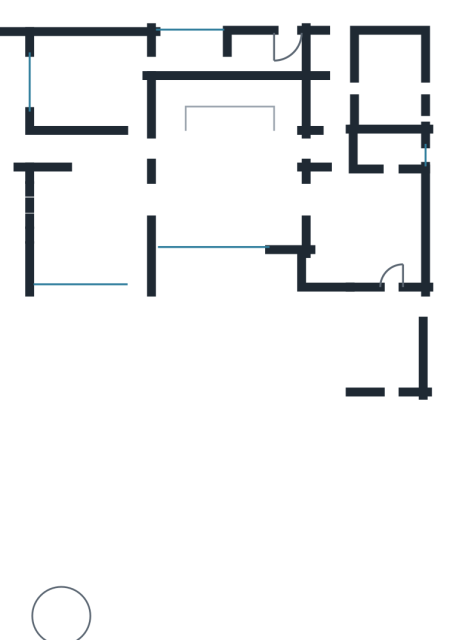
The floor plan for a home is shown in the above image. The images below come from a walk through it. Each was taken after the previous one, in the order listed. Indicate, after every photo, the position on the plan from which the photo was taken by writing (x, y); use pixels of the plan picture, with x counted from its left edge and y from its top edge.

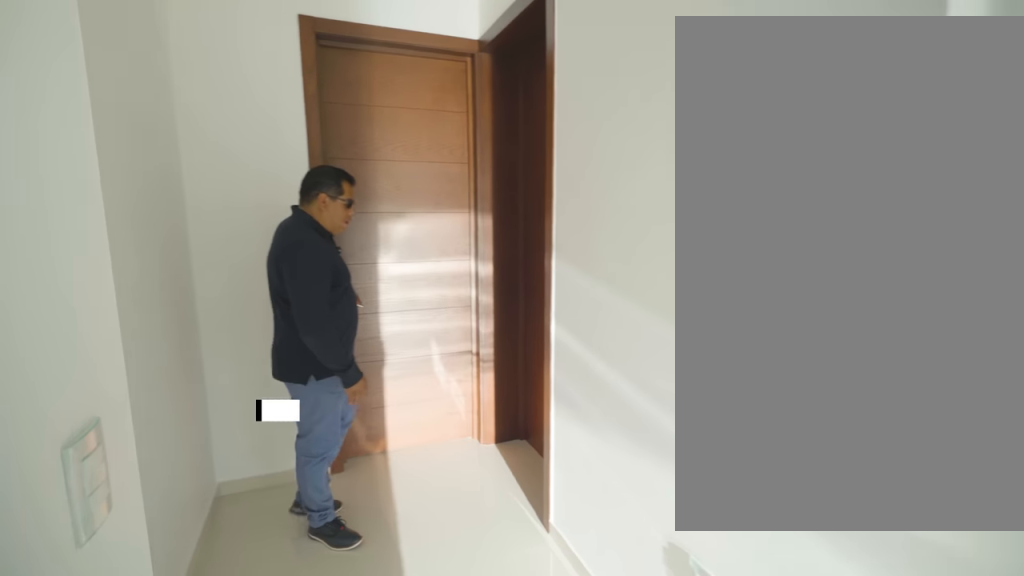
(336, 127)
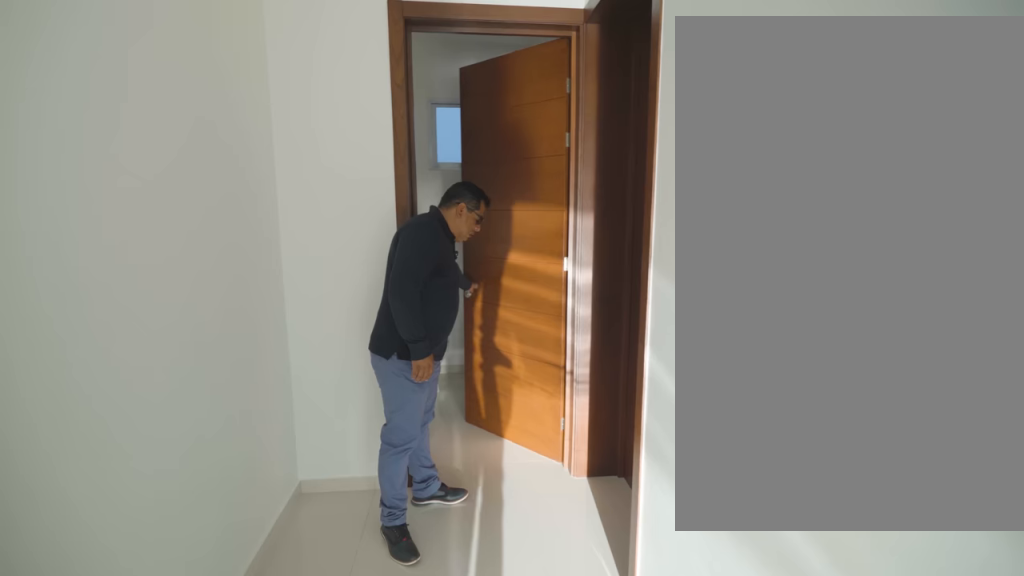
(333, 127)
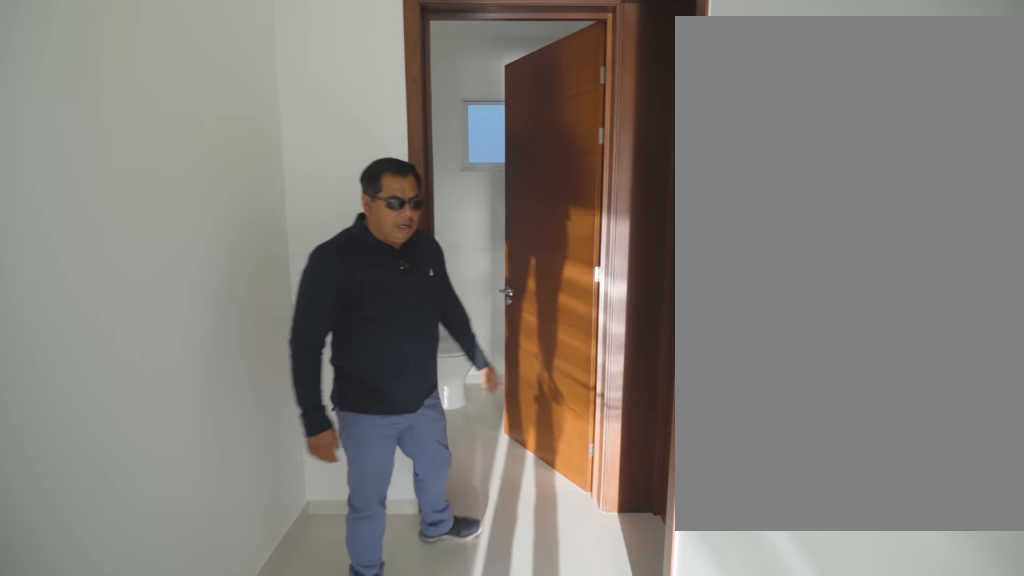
(333, 115)
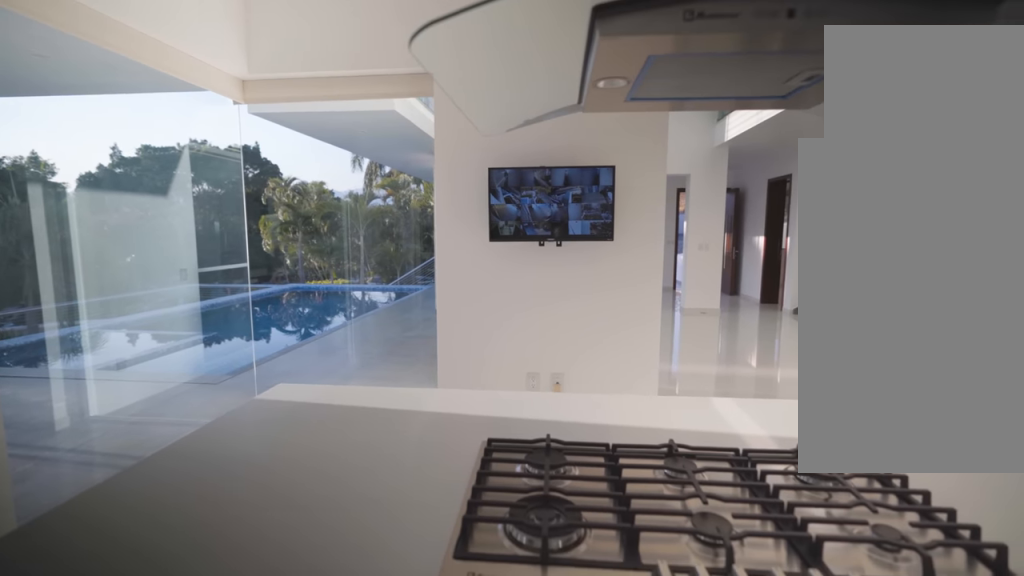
(389, 231)
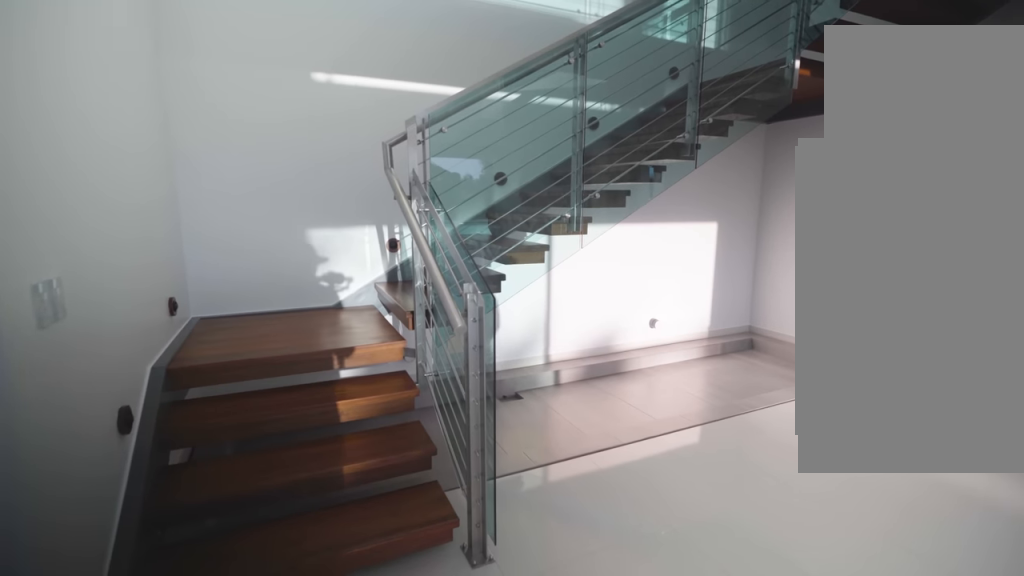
(172, 136)
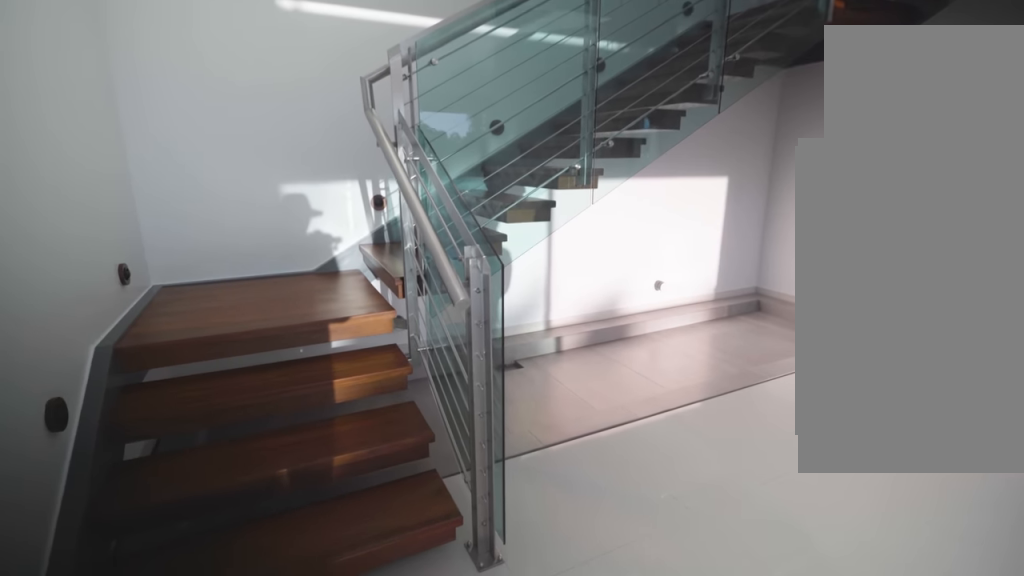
(173, 132)
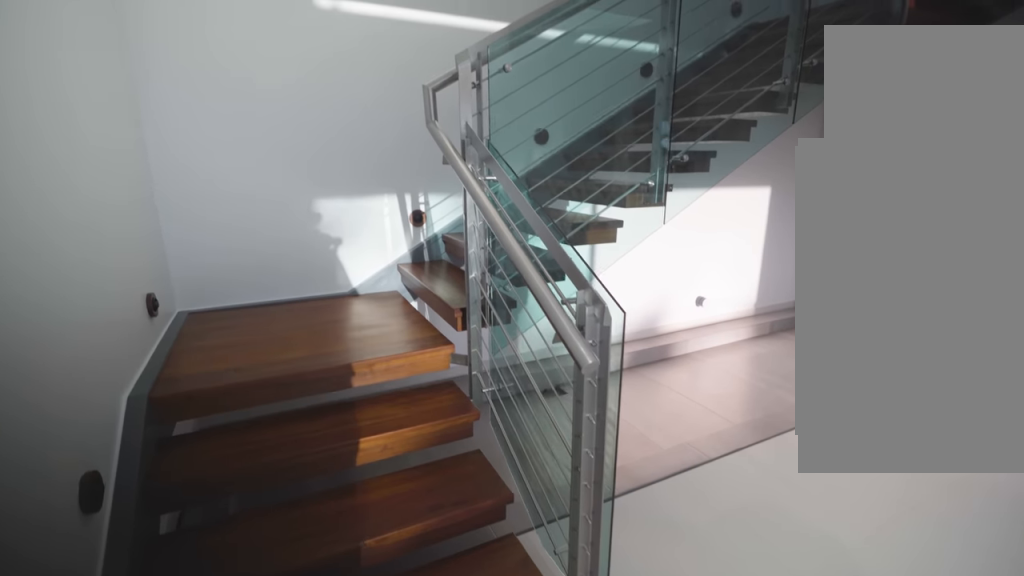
(173, 131)
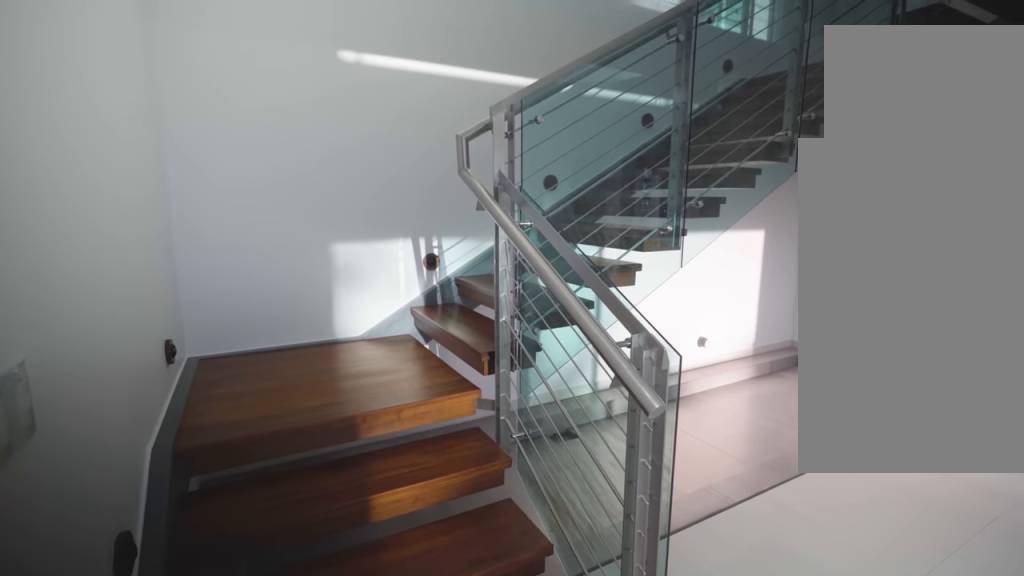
(173, 131)
